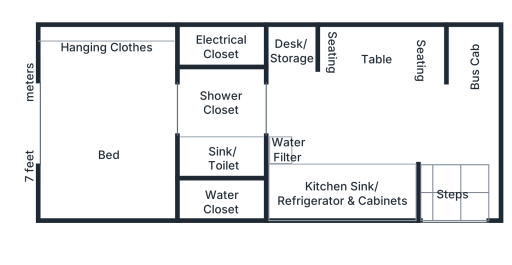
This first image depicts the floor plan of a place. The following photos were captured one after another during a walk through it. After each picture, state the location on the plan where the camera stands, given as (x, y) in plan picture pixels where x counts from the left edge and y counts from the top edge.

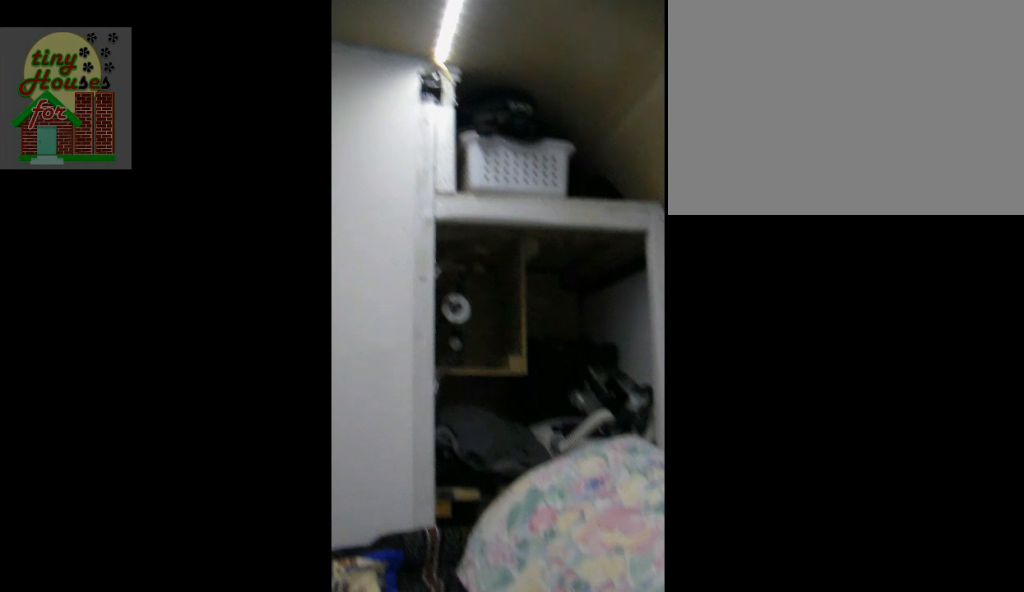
(50, 123)
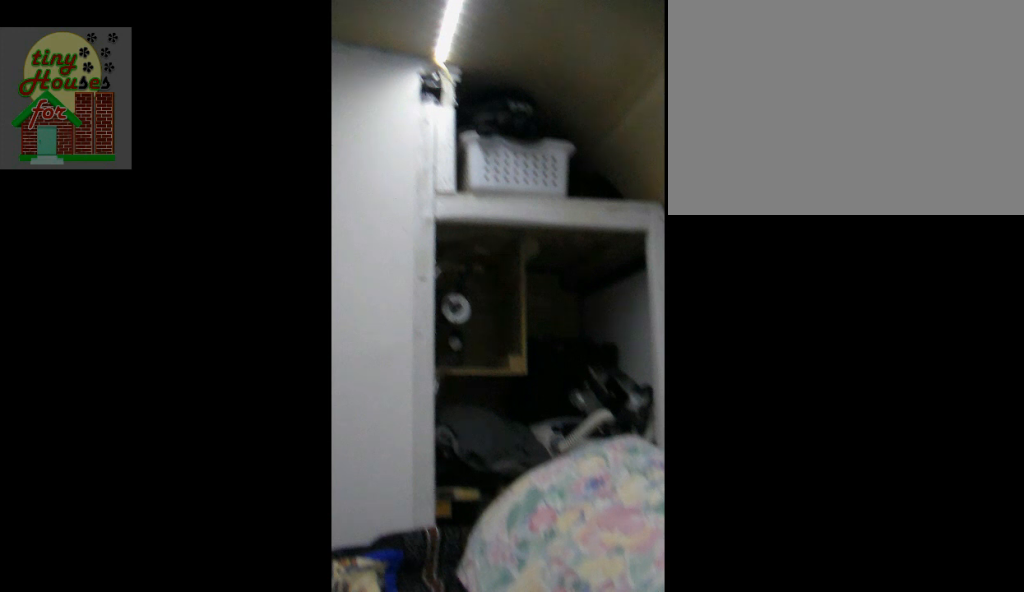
(49, 124)
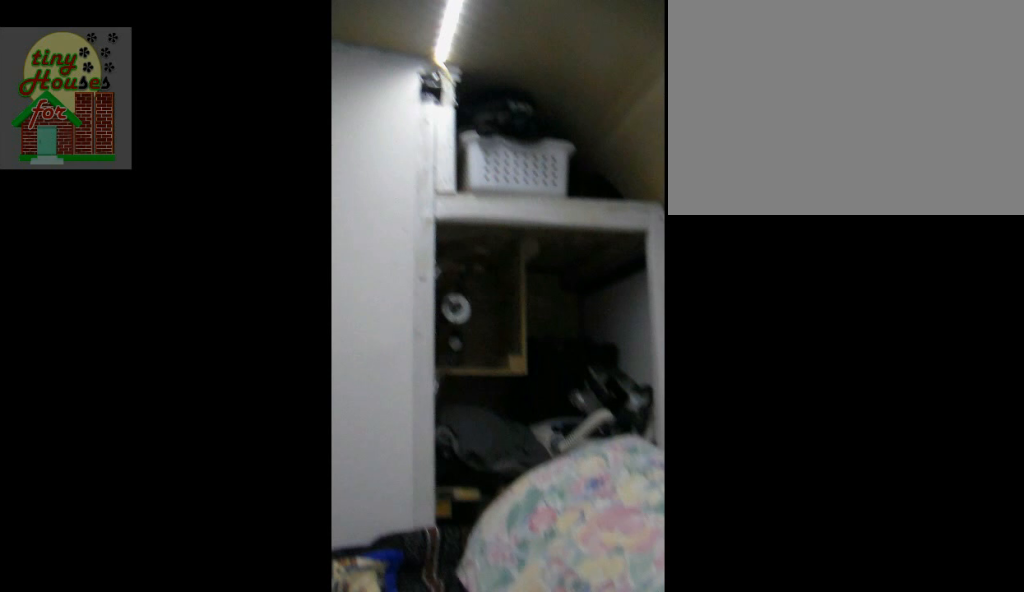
(39, 121)
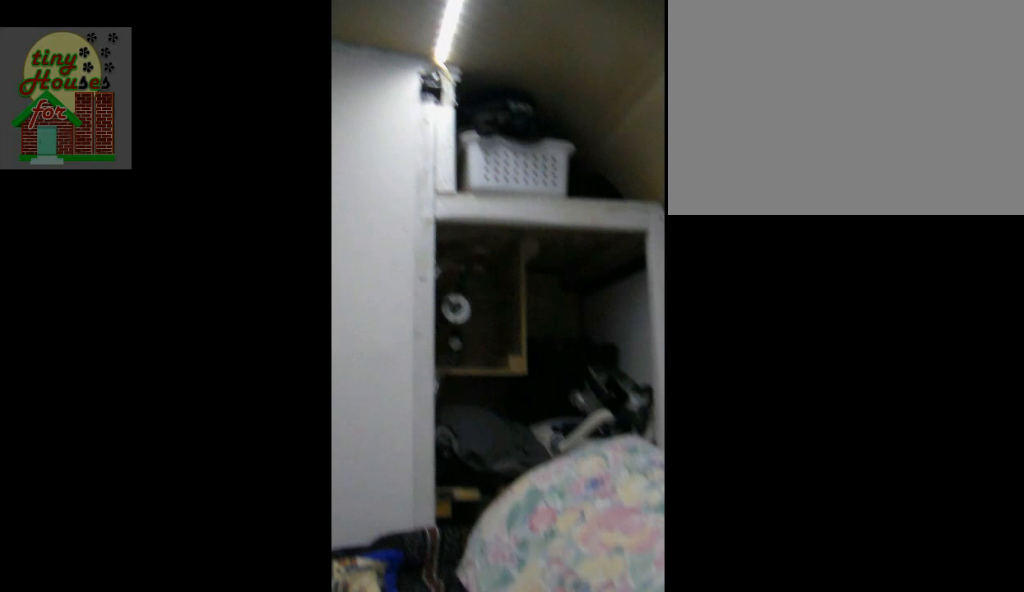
(55, 122)
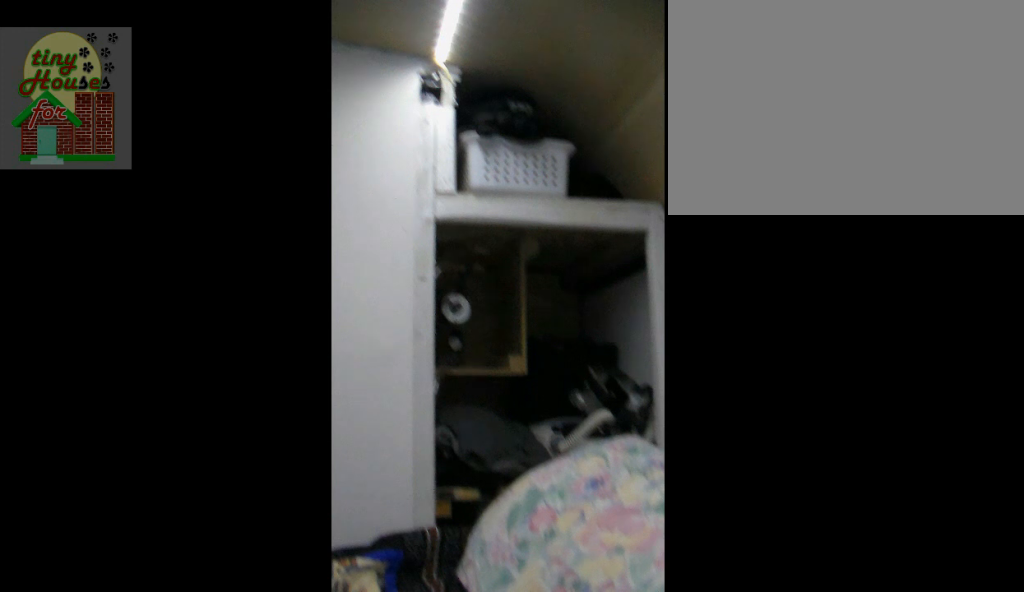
(55, 122)
